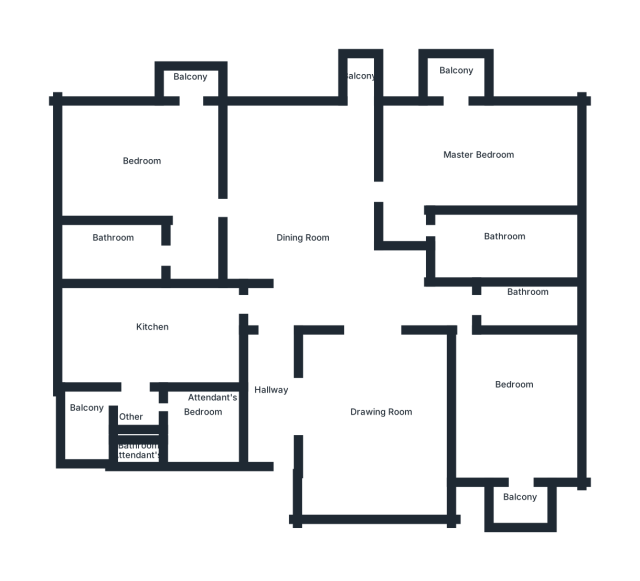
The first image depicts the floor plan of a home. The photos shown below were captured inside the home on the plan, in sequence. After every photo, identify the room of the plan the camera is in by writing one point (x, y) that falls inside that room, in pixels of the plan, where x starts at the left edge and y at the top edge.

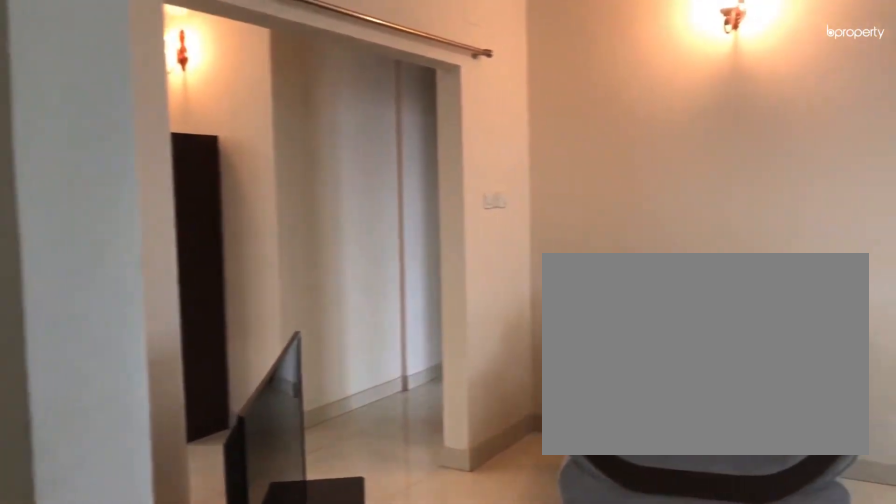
(371, 417)
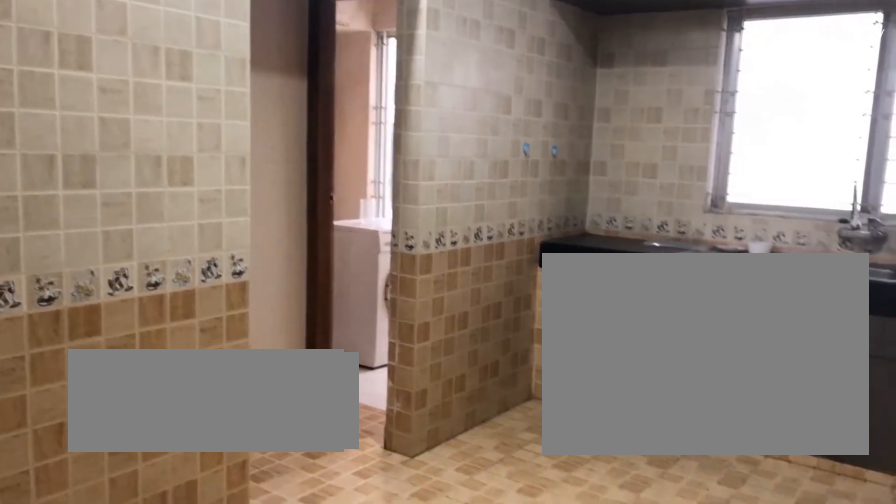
(155, 340)
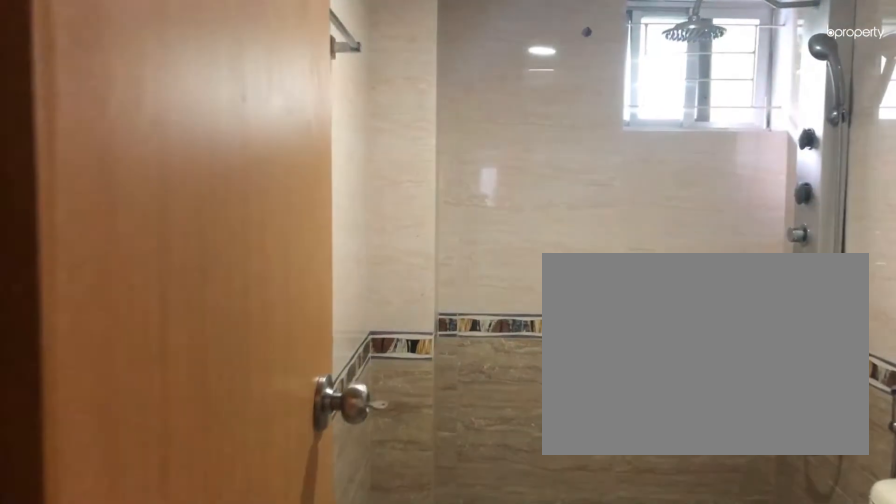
(525, 304)
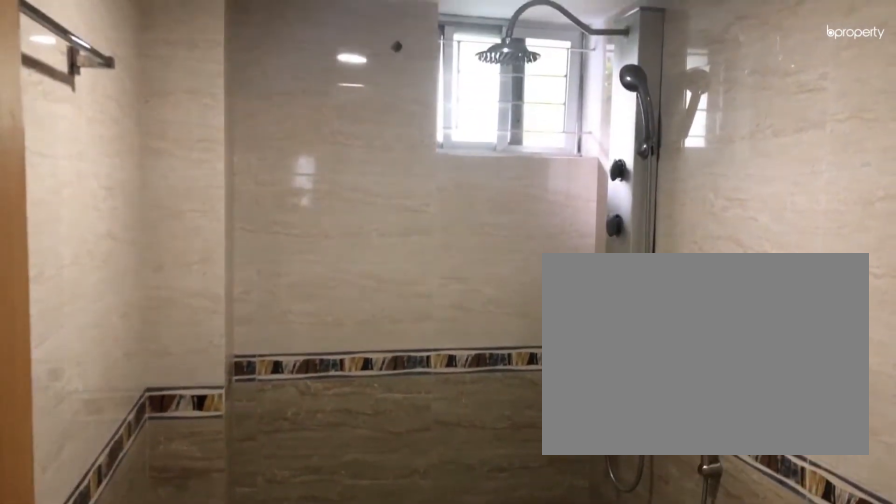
(525, 304)
